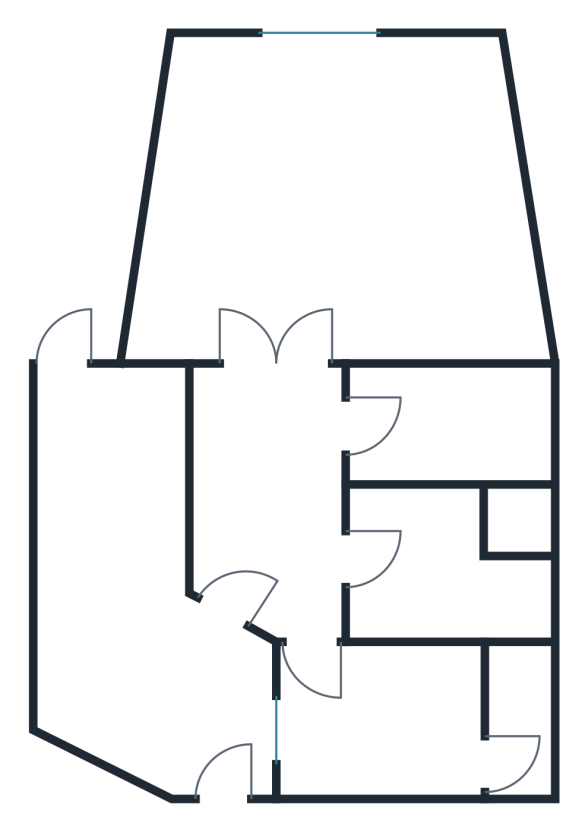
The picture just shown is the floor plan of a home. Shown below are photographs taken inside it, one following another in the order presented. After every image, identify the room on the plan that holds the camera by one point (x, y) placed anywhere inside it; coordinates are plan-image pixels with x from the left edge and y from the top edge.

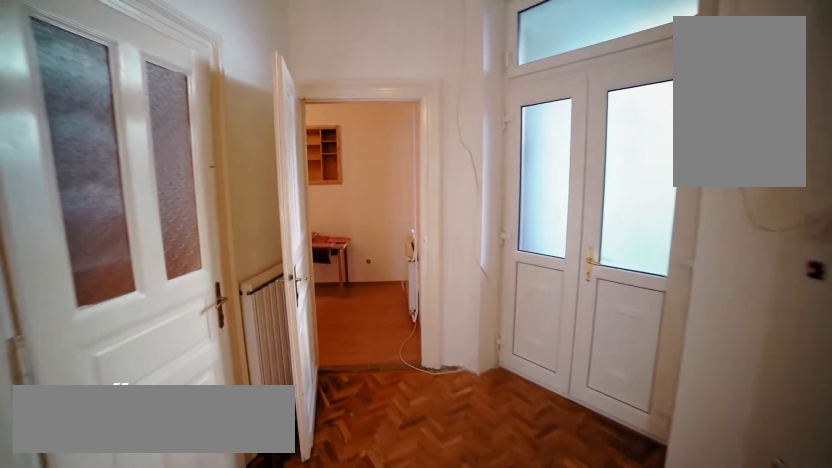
(304, 520)
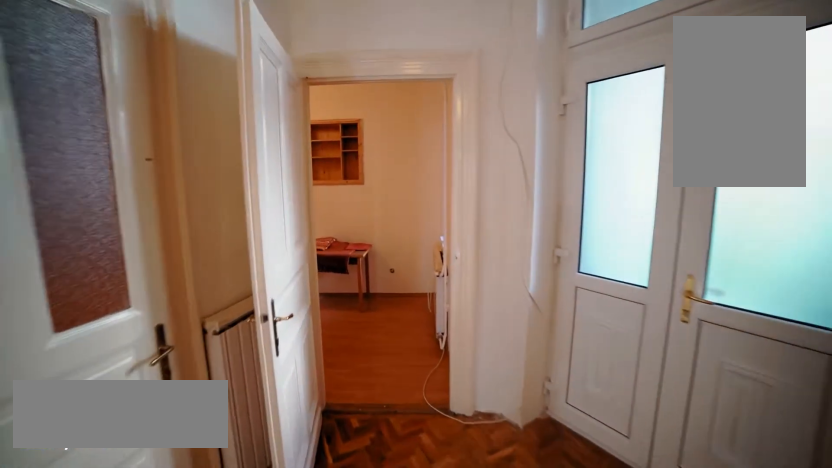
(309, 540)
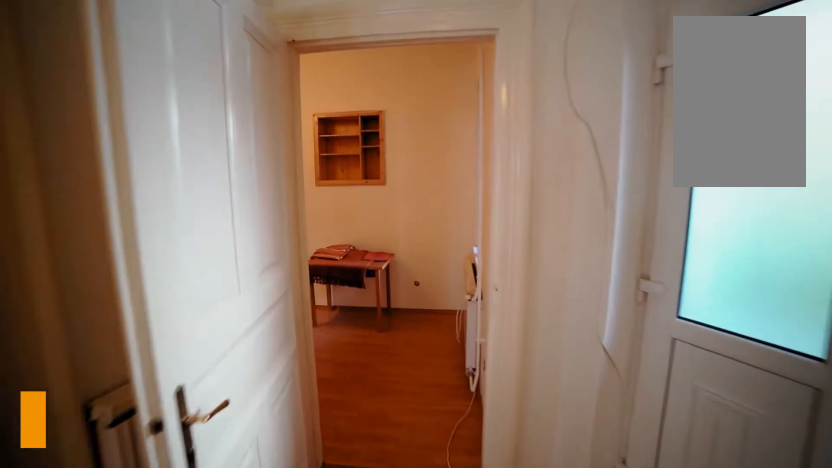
(313, 565)
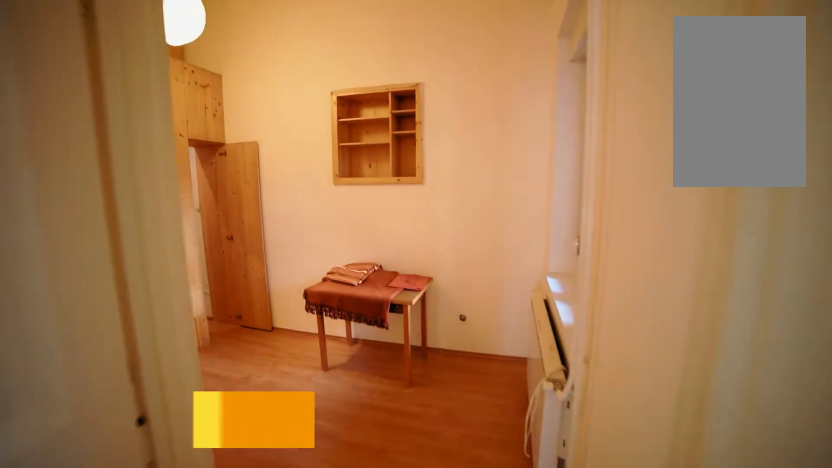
(320, 624)
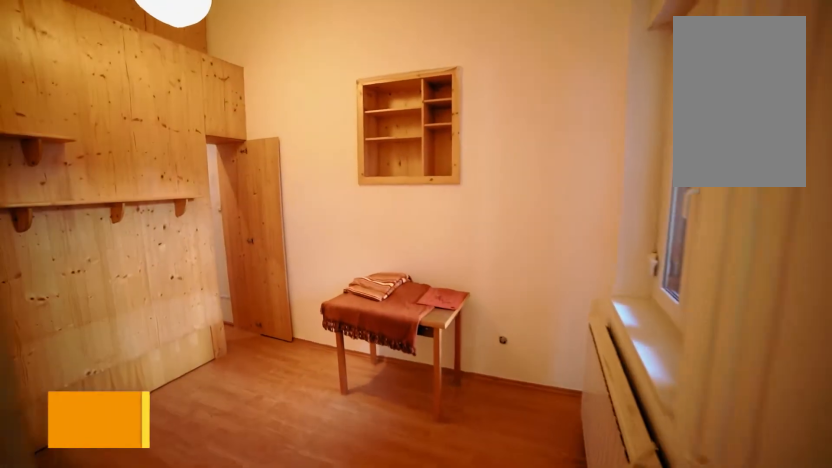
(321, 662)
